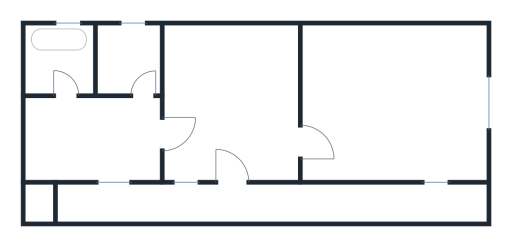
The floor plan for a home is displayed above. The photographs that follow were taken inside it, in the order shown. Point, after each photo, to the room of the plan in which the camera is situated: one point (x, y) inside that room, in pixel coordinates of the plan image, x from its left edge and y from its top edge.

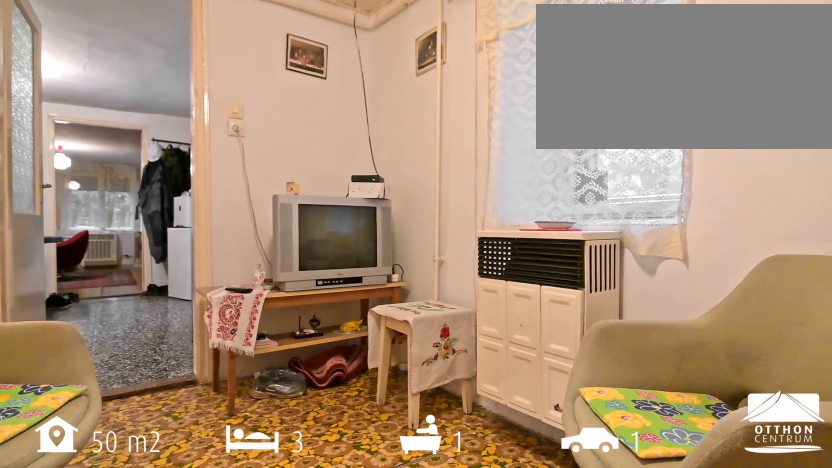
(83, 139)
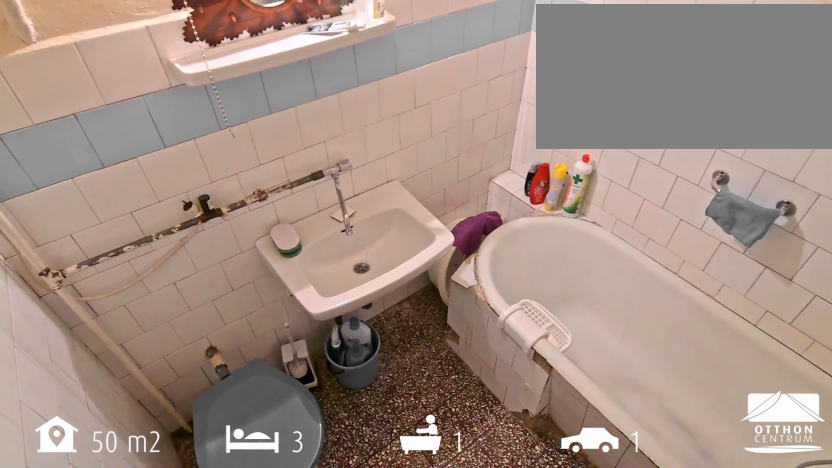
(62, 65)
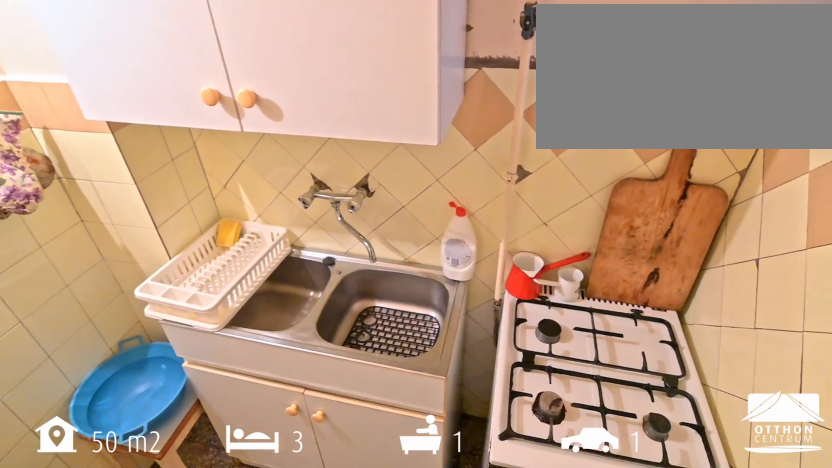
(127, 56)
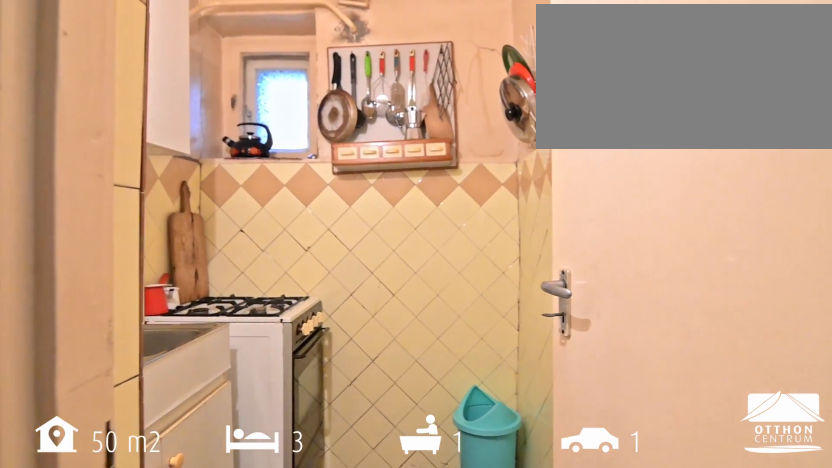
(127, 56)
